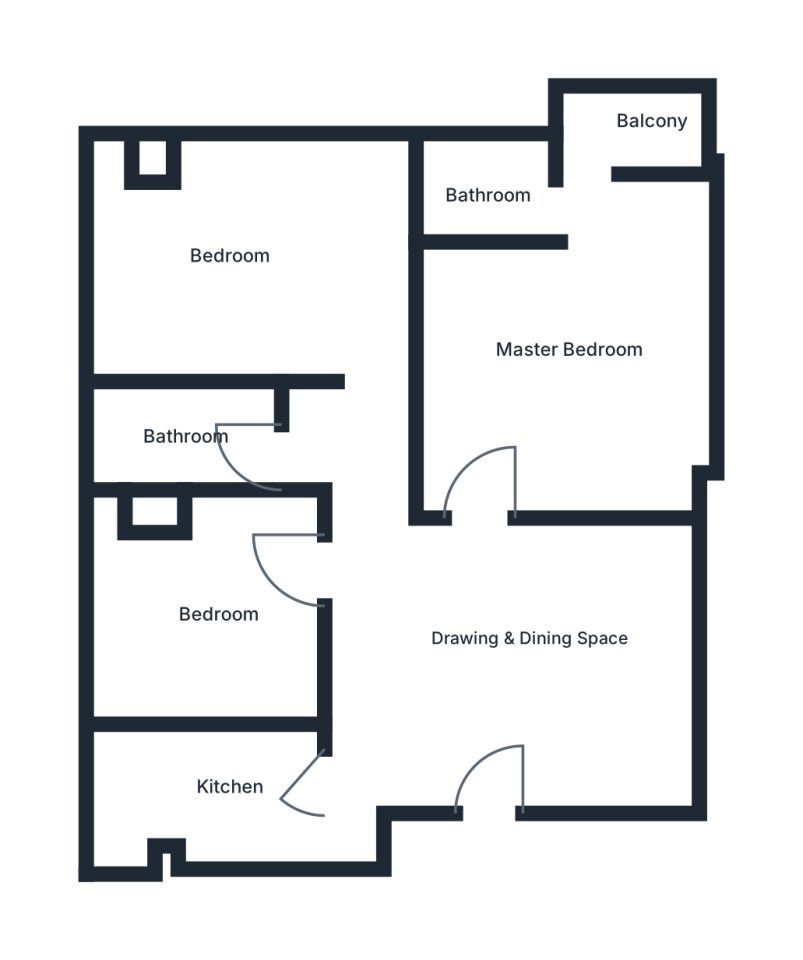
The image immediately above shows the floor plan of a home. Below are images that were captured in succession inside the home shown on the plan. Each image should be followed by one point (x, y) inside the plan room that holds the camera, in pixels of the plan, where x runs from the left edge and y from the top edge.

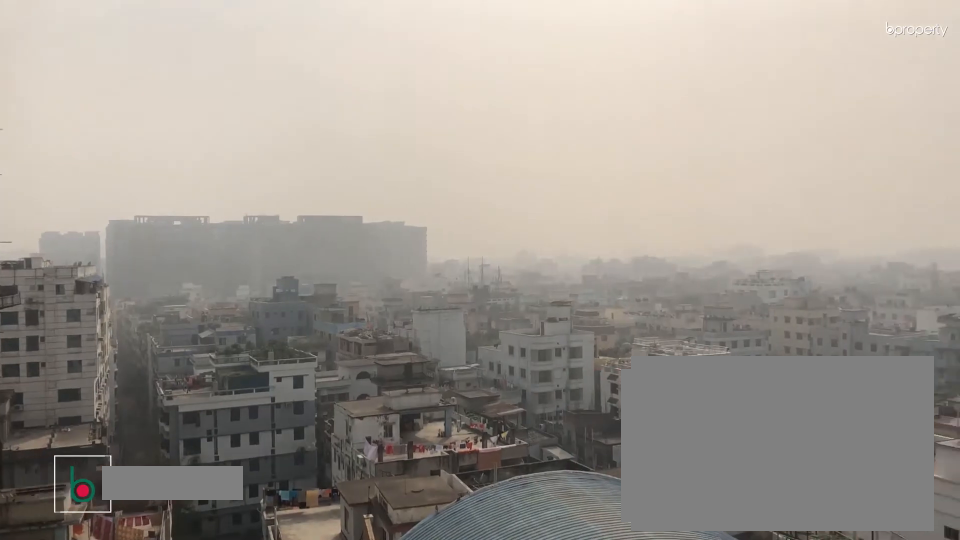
(633, 135)
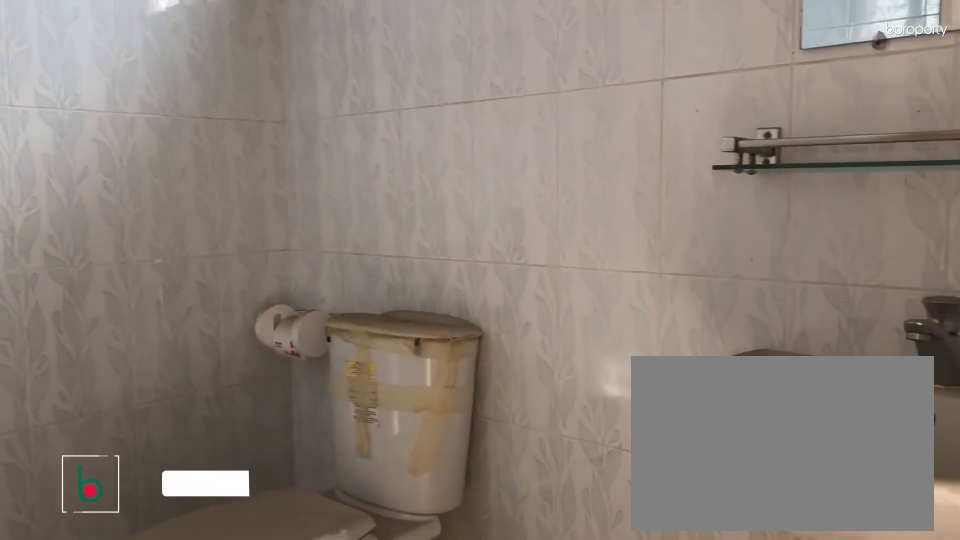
(488, 192)
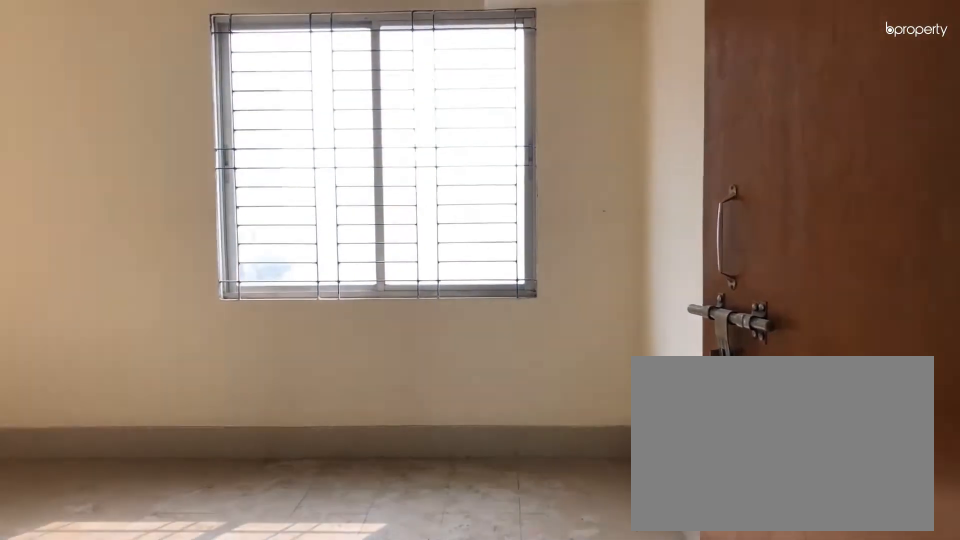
(361, 356)
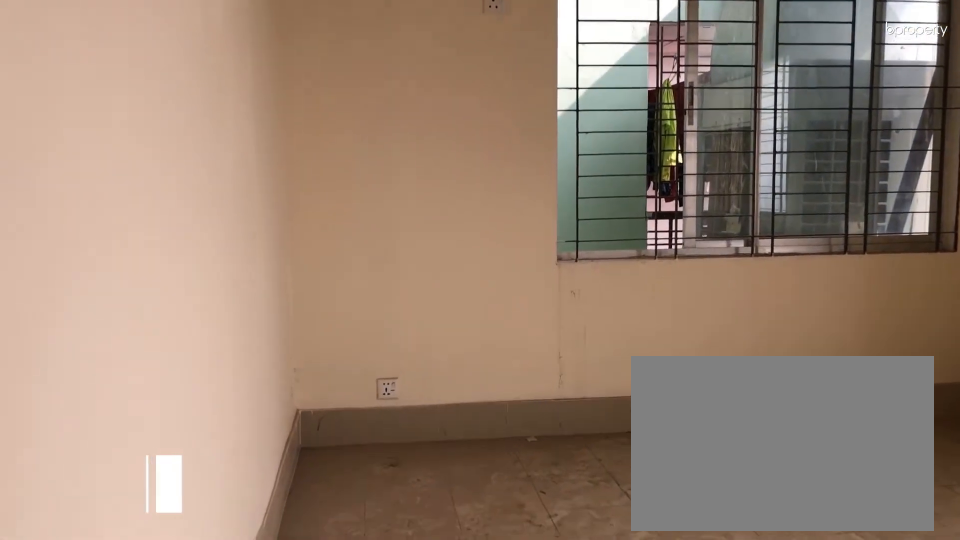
(220, 254)
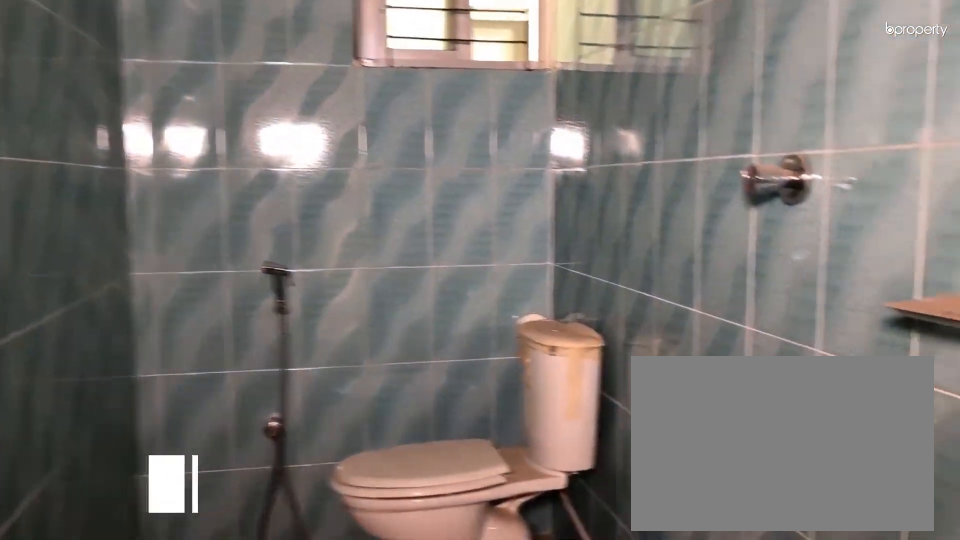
(199, 443)
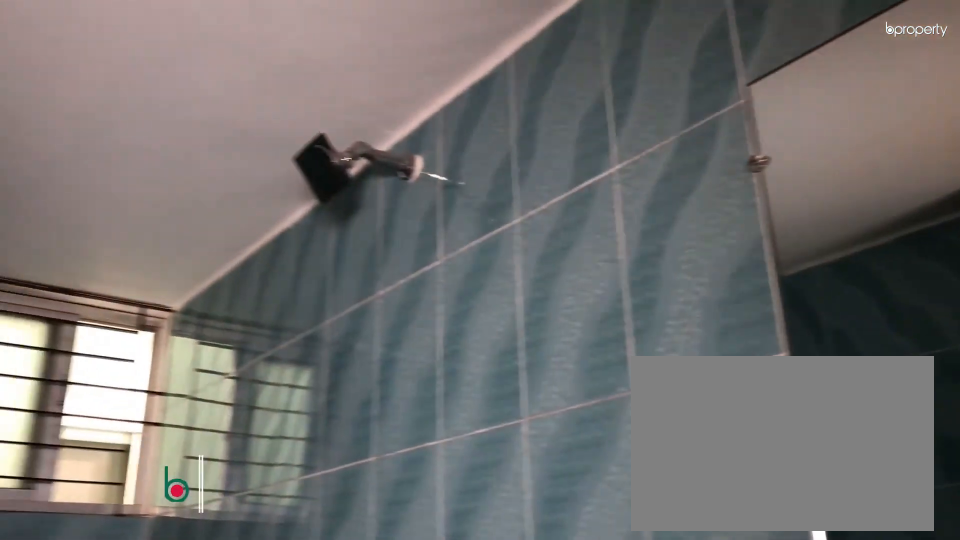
(199, 443)
